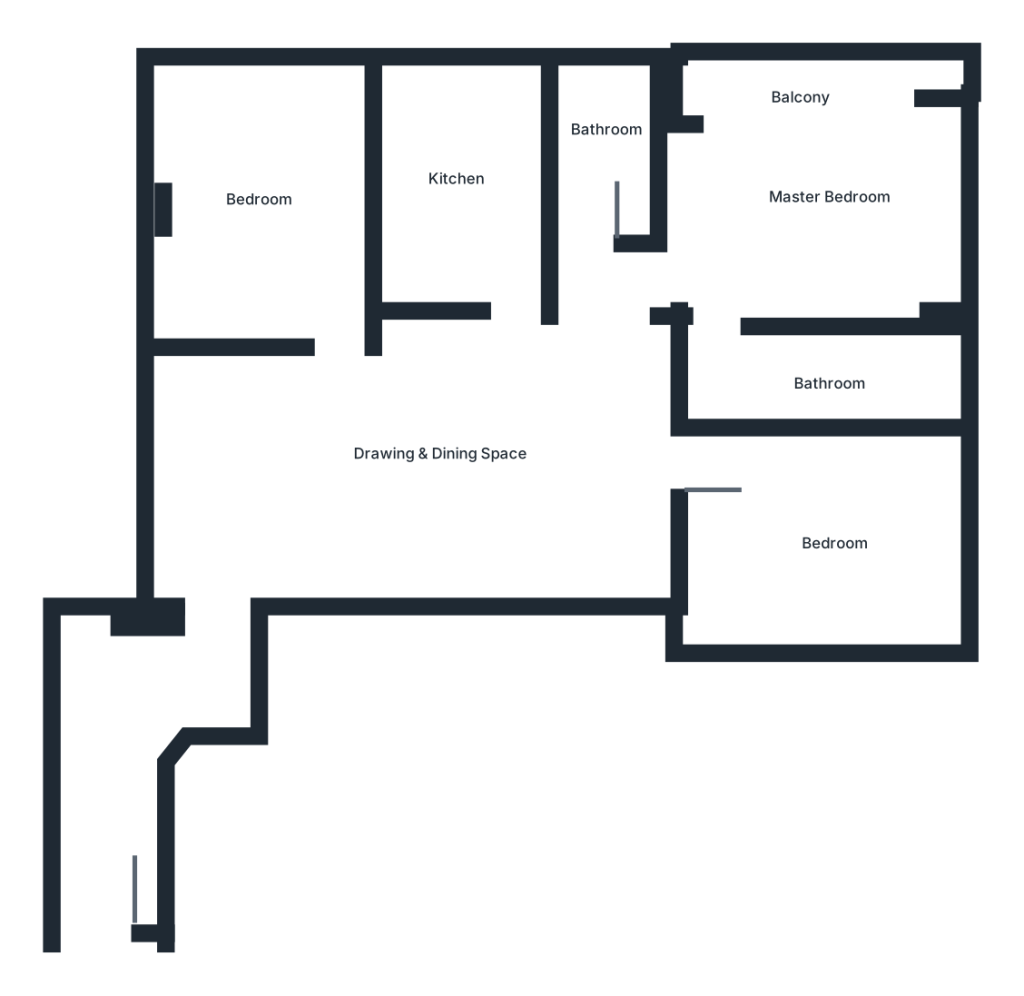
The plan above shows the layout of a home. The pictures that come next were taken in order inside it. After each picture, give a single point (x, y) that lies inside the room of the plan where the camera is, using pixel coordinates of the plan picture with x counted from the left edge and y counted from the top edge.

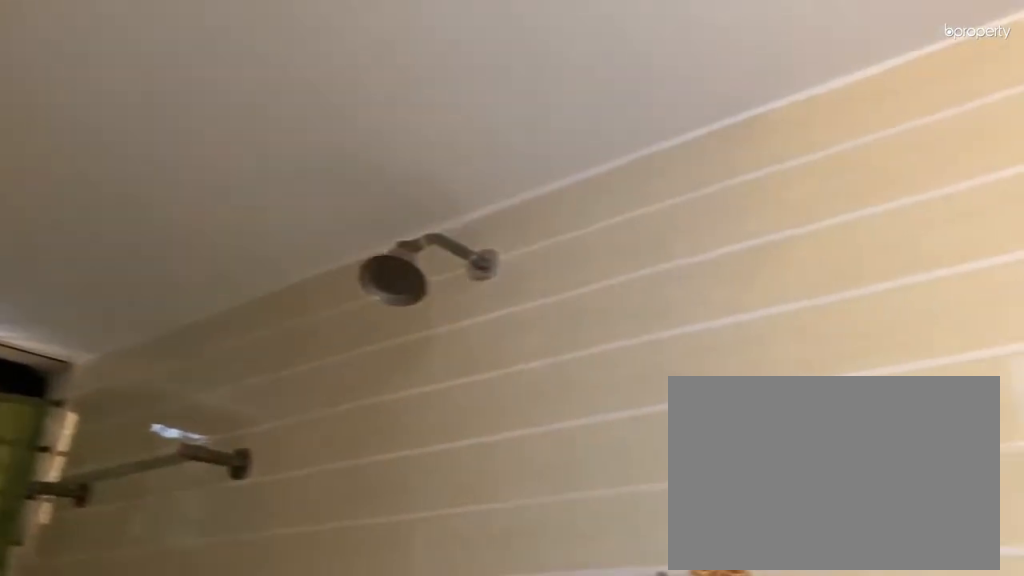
(817, 386)
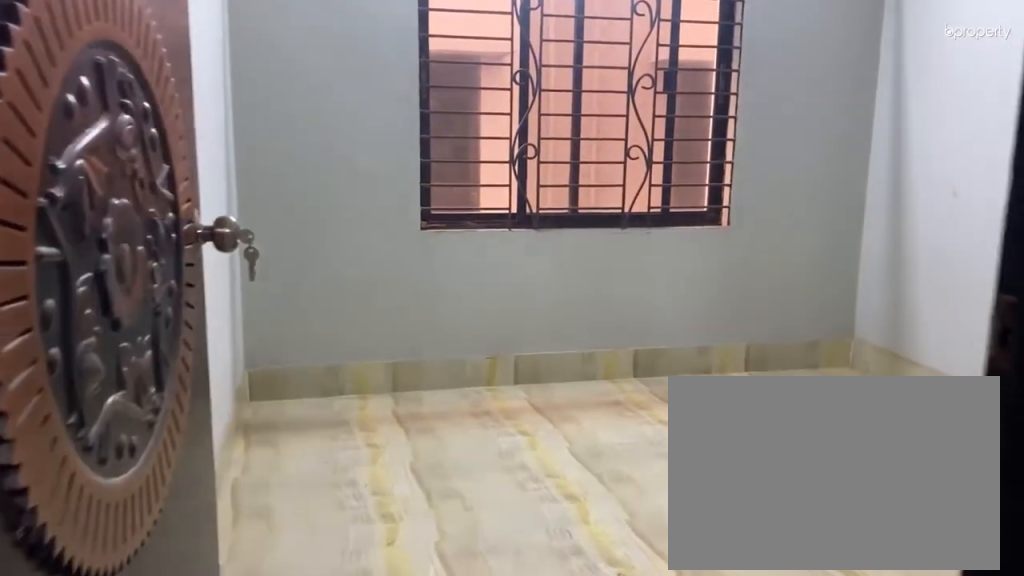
(691, 471)
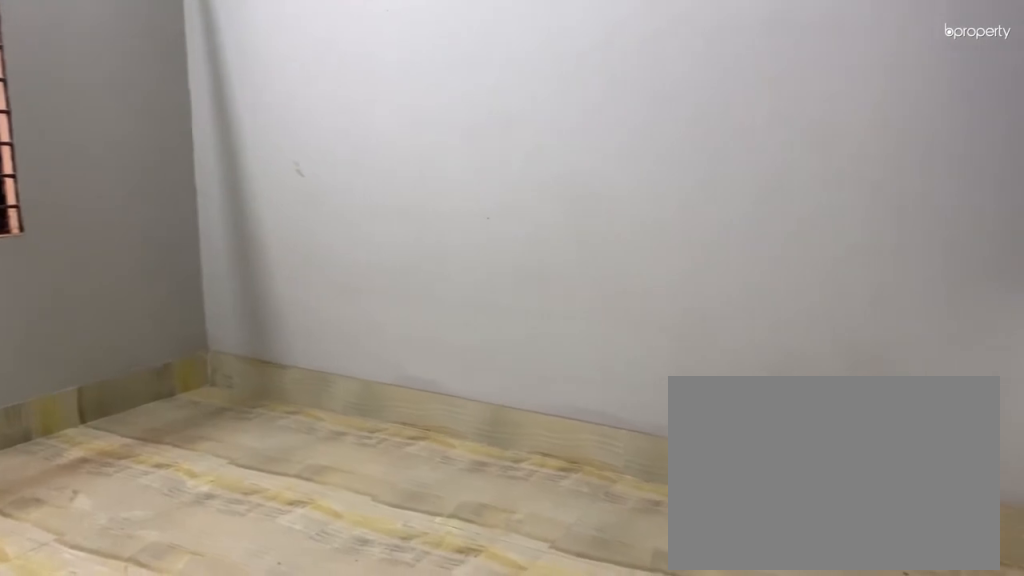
(827, 530)
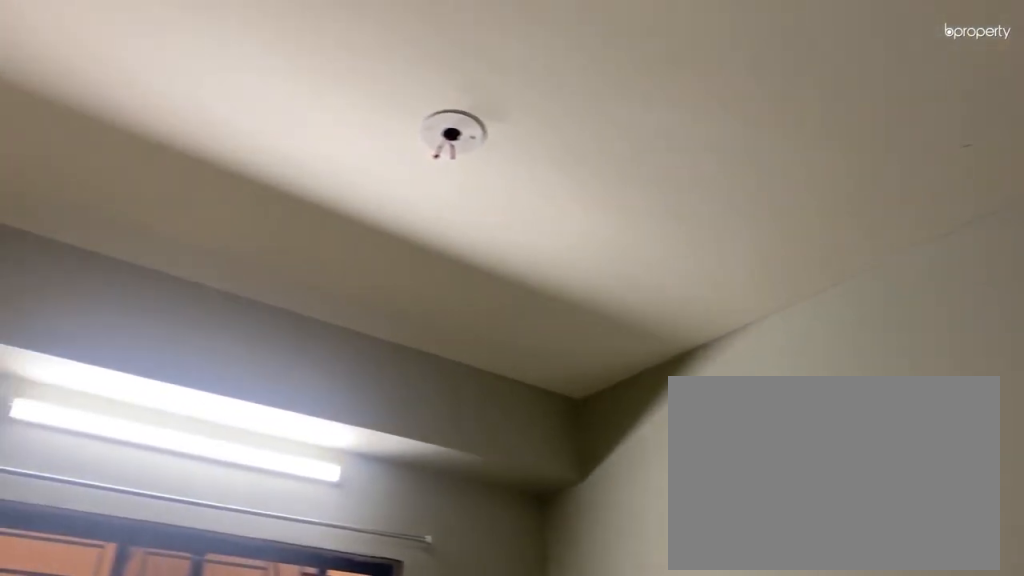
(827, 530)
